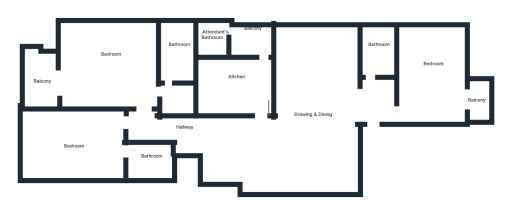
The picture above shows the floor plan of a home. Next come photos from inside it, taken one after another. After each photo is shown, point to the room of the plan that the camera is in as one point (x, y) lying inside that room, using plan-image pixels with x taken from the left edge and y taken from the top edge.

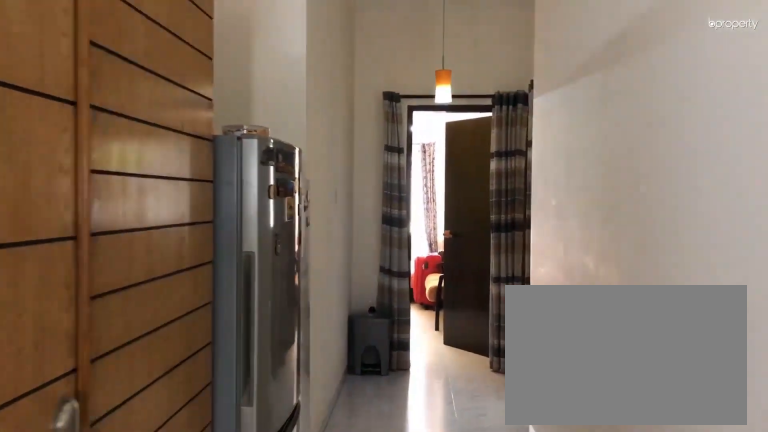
(143, 129)
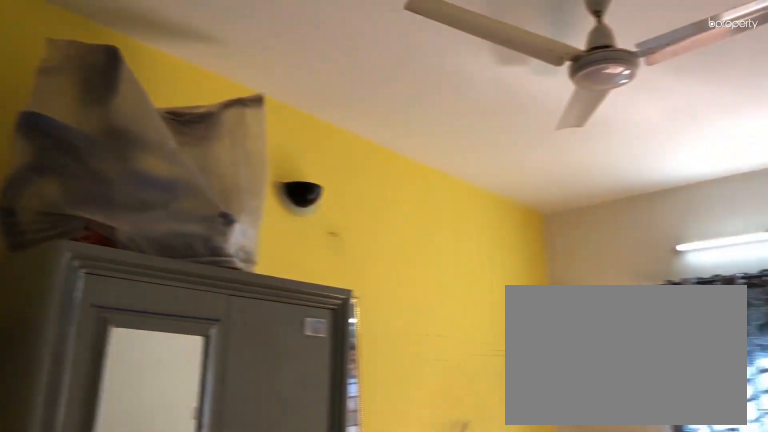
(79, 154)
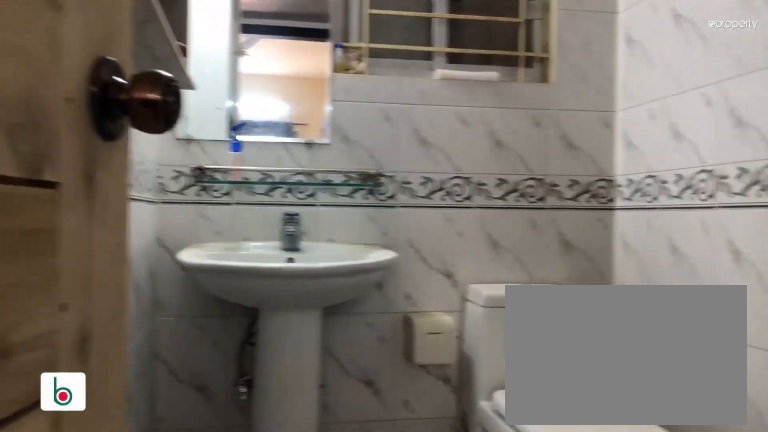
(144, 159)
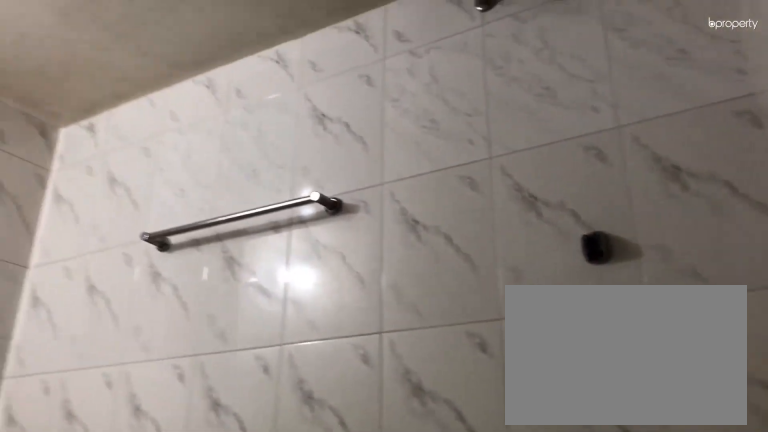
(144, 159)
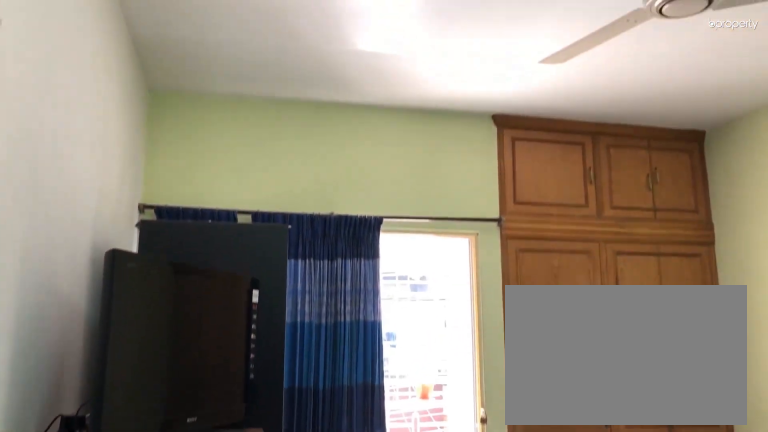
(101, 57)
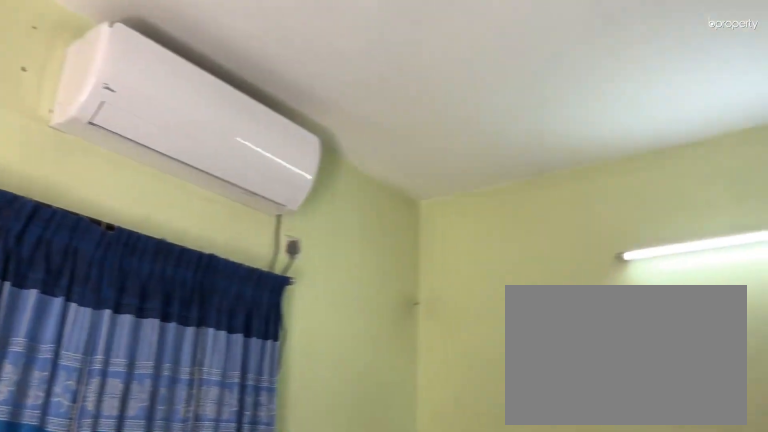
(101, 57)
